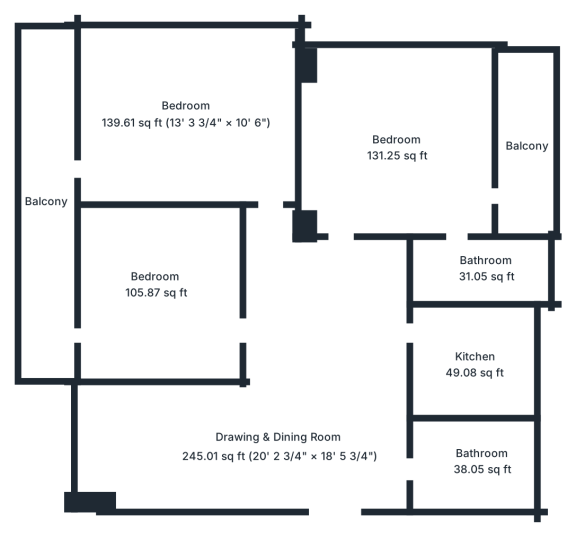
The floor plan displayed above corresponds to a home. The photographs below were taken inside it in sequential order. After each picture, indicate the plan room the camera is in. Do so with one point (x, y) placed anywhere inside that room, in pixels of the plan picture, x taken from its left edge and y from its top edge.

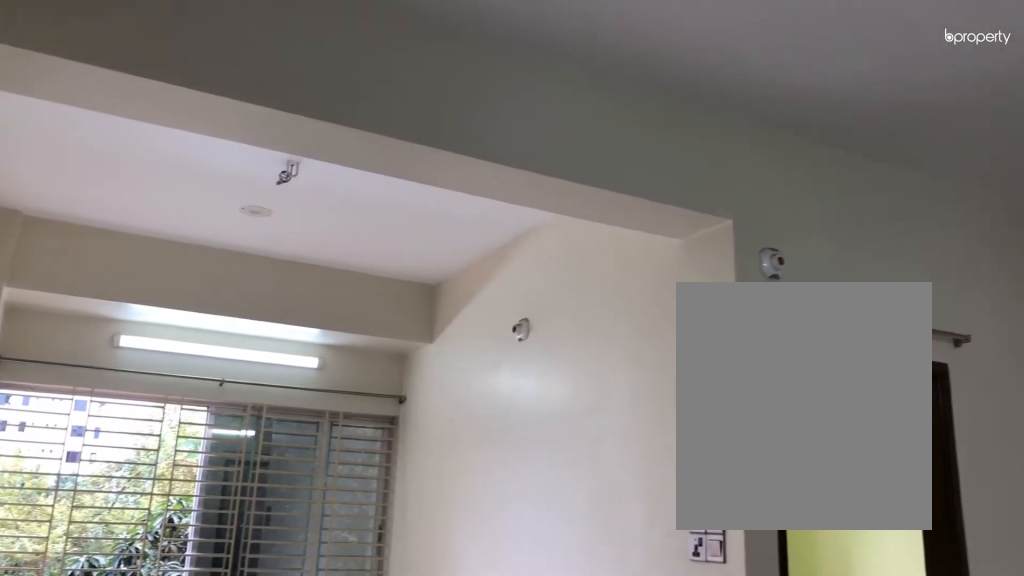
(279, 446)
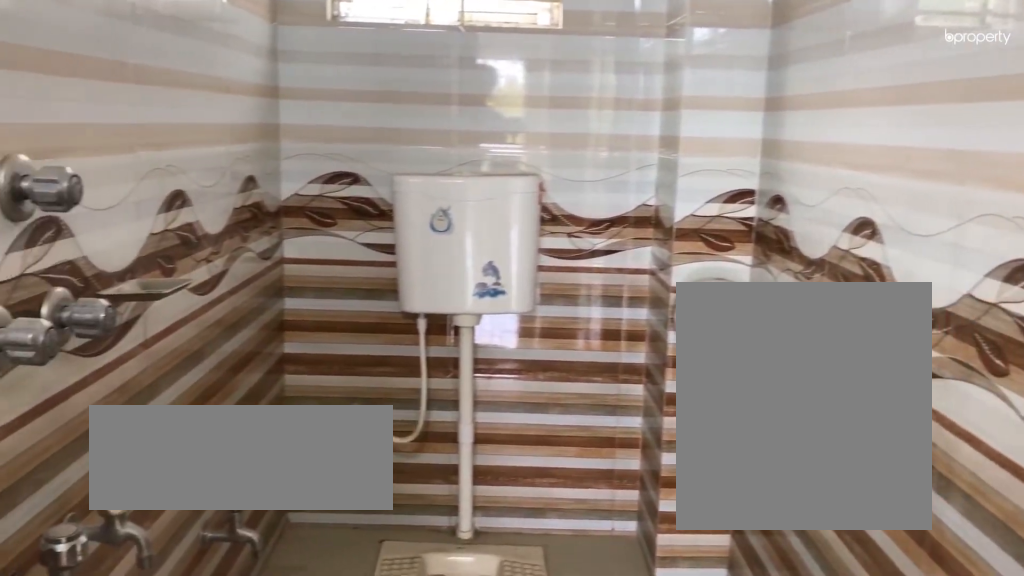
(483, 461)
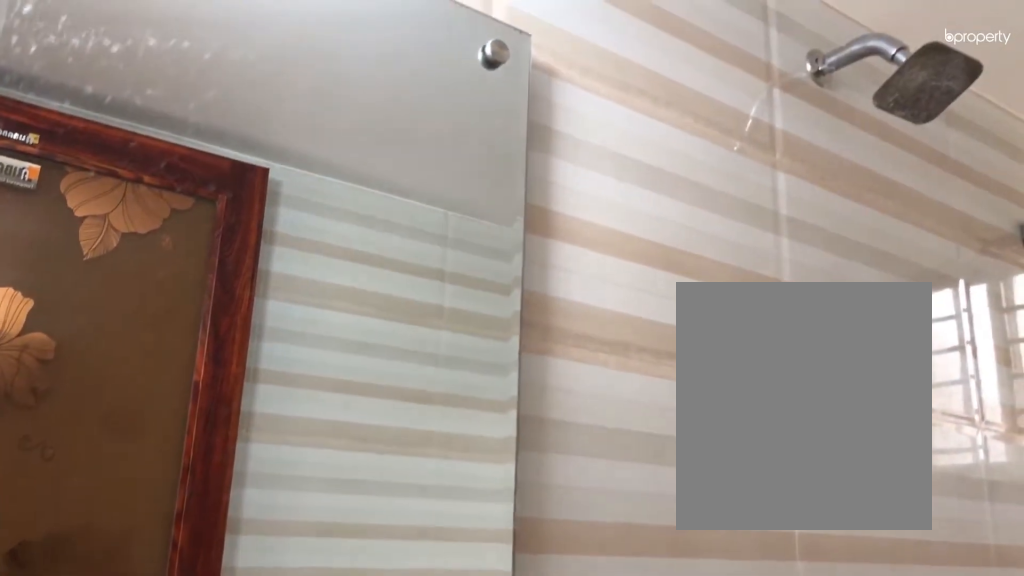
(483, 461)
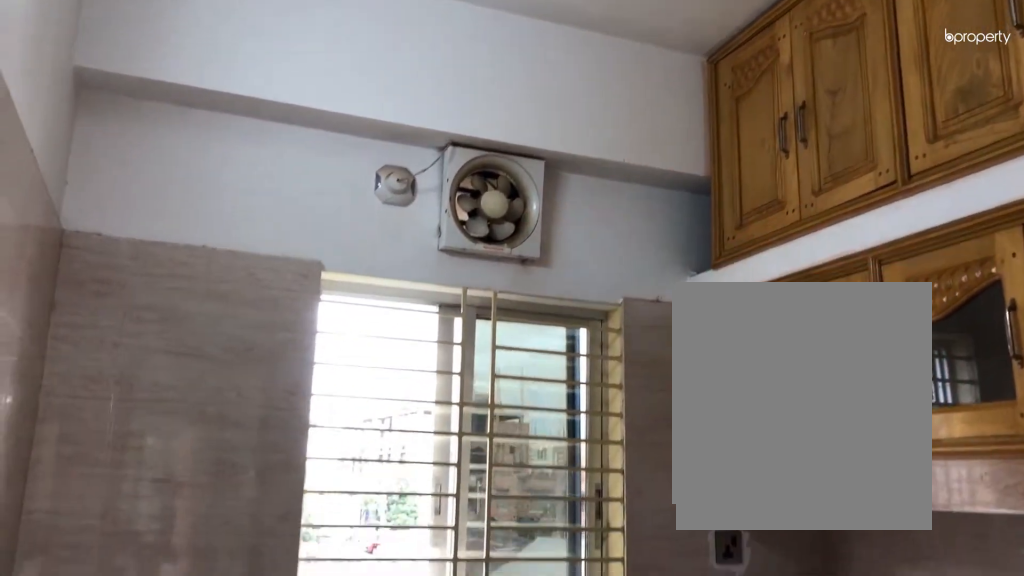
(473, 364)
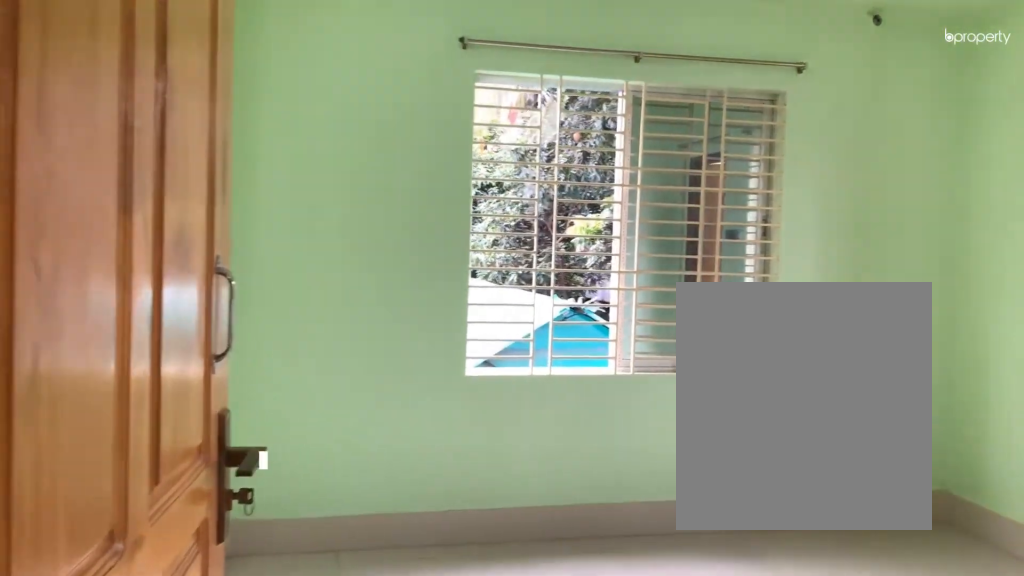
(397, 153)
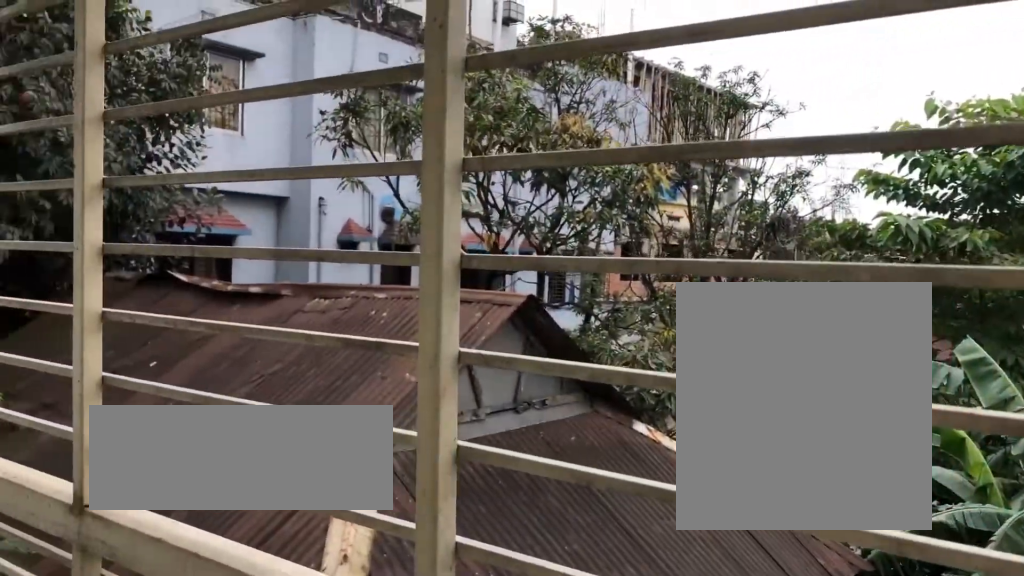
(528, 143)
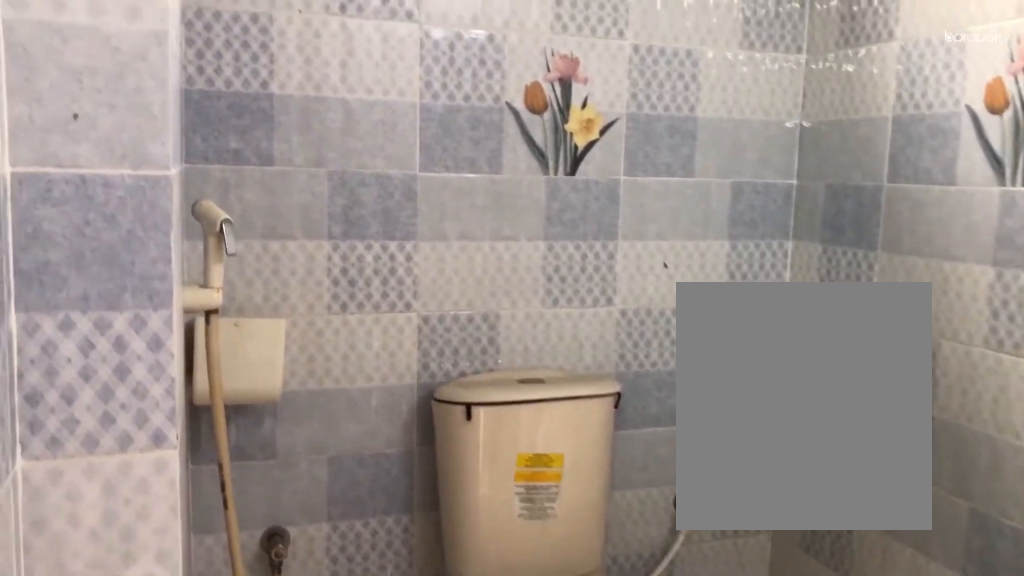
(482, 275)
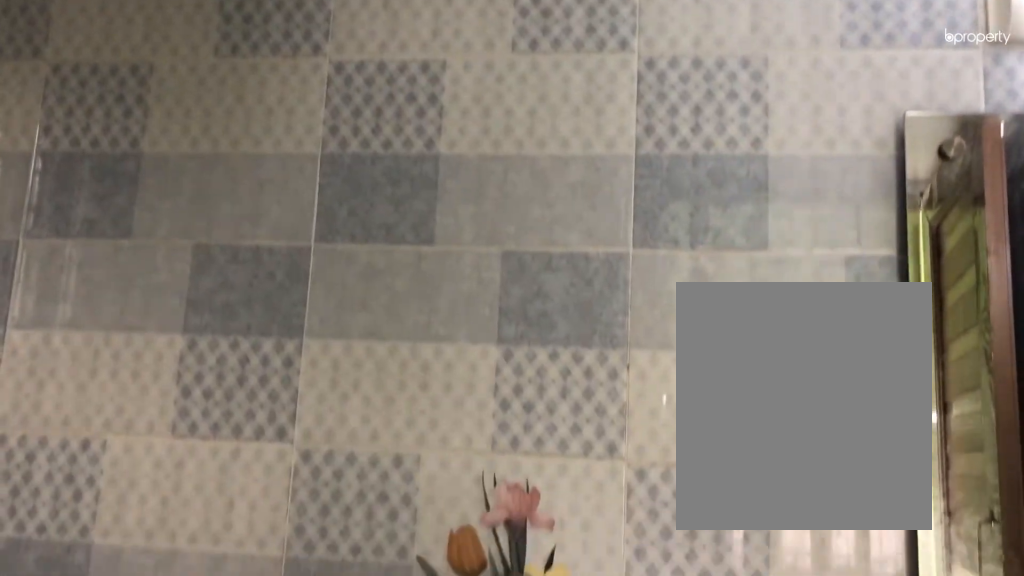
(482, 275)
